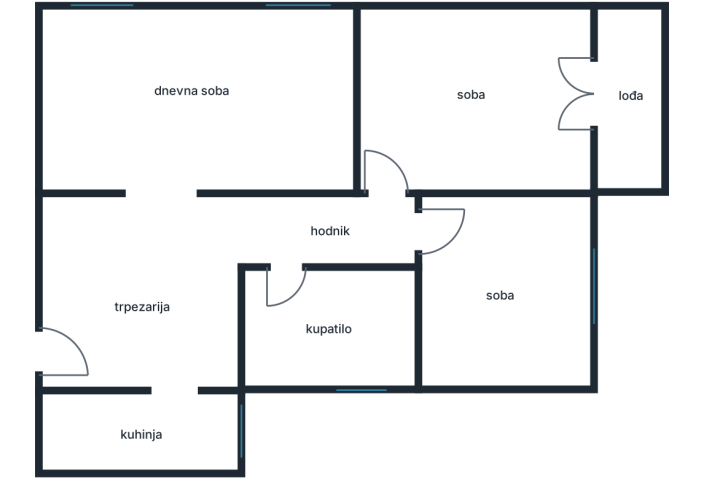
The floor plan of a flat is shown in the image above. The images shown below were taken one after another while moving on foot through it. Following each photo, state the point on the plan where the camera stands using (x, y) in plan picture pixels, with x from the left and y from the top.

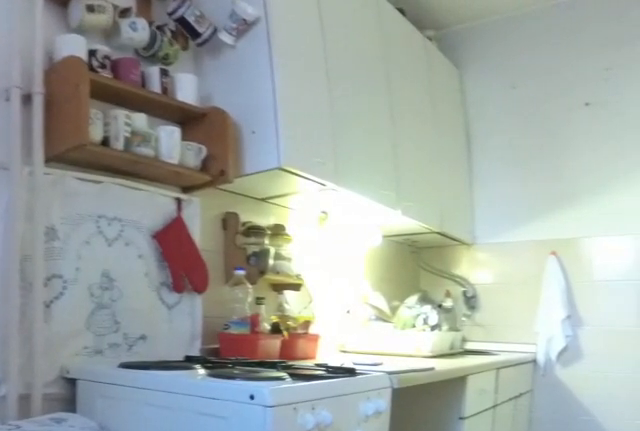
(185, 403)
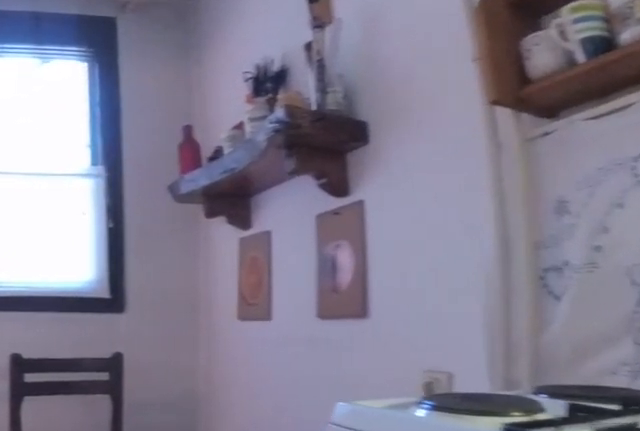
(77, 426)
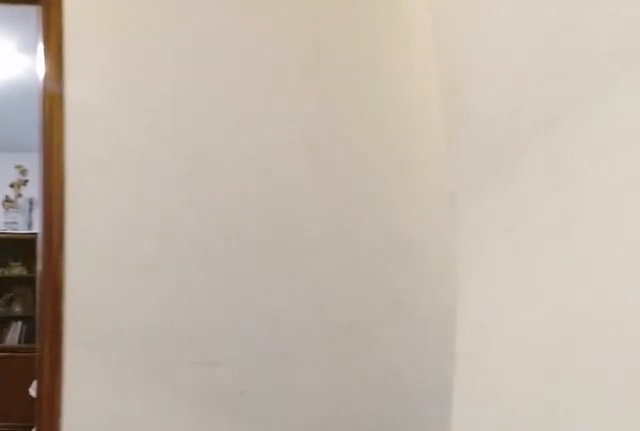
(186, 331)
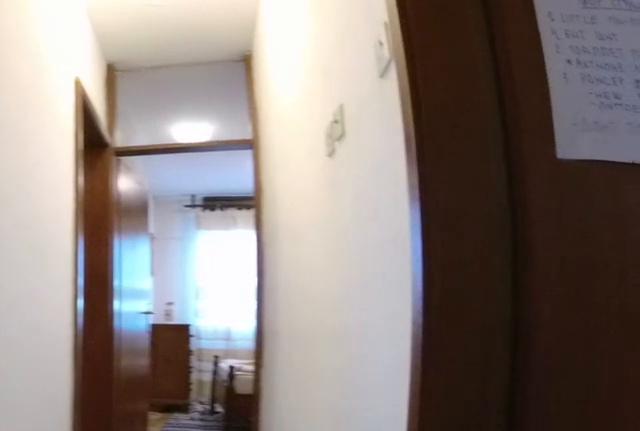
(211, 228)
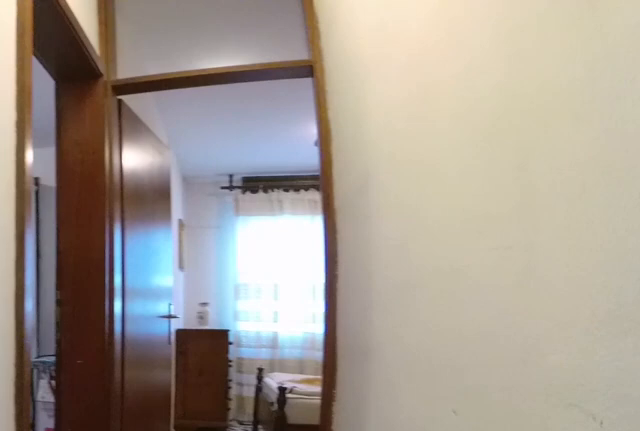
(285, 236)
